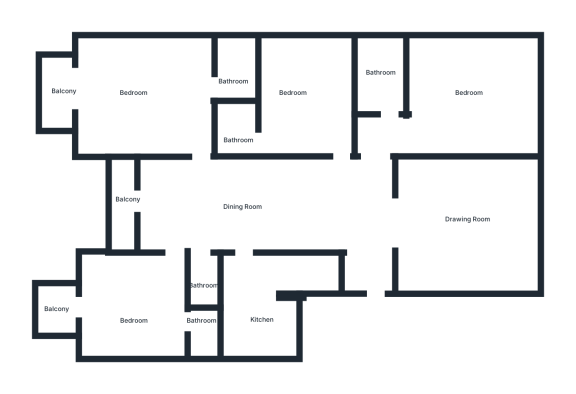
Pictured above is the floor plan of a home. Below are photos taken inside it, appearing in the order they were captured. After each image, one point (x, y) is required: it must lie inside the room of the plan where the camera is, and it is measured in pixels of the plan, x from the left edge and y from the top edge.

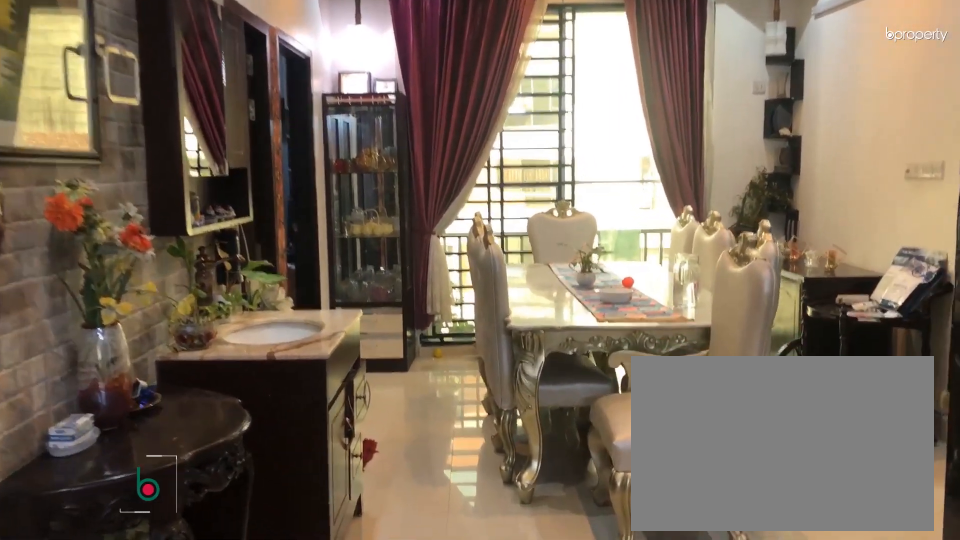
(248, 205)
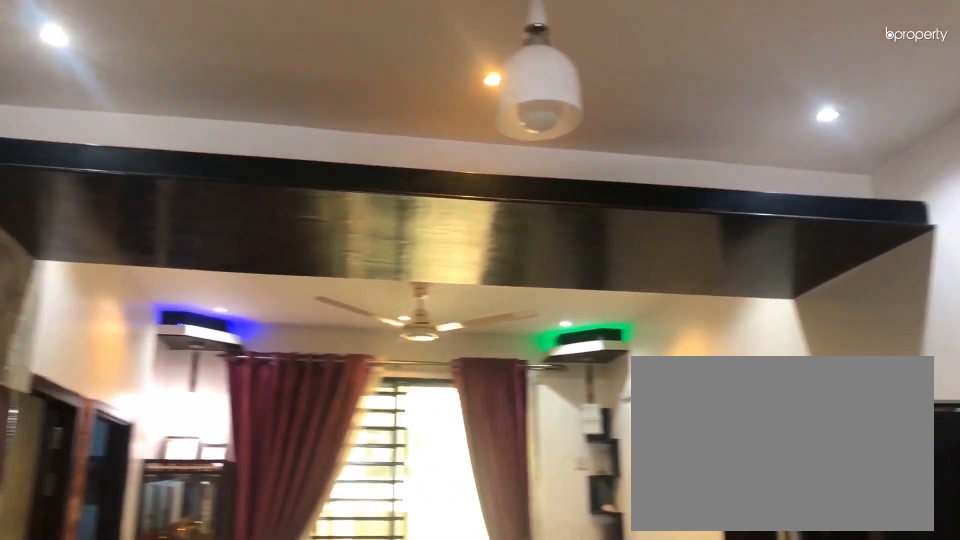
(258, 205)
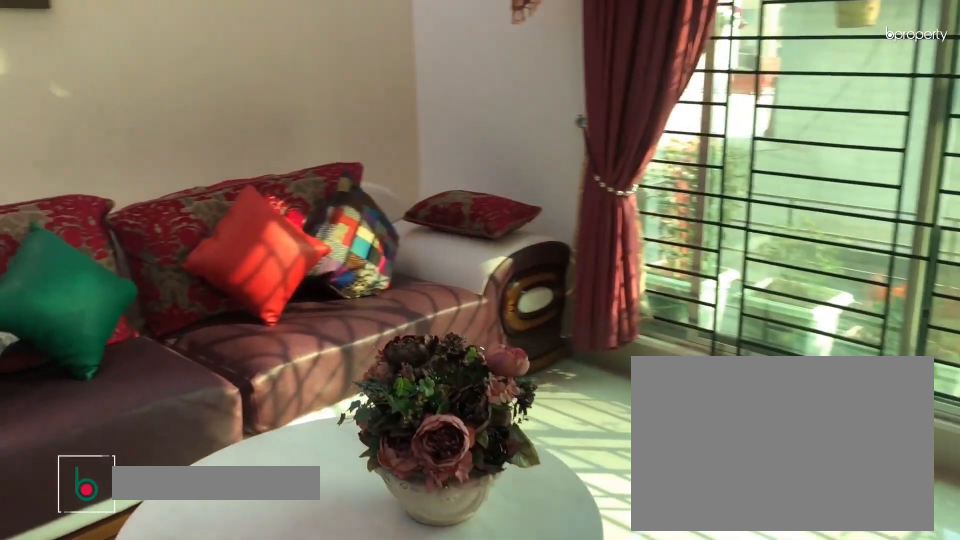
(470, 216)
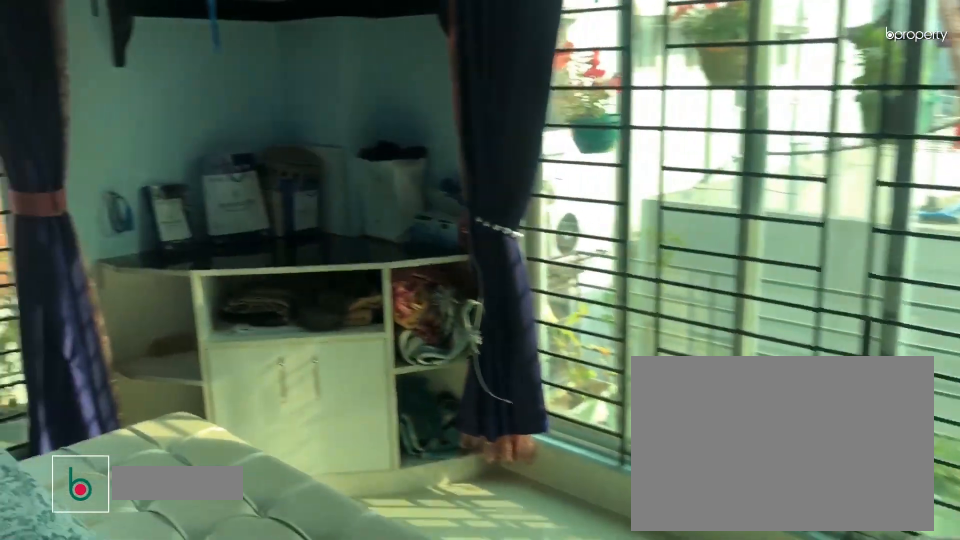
(460, 104)
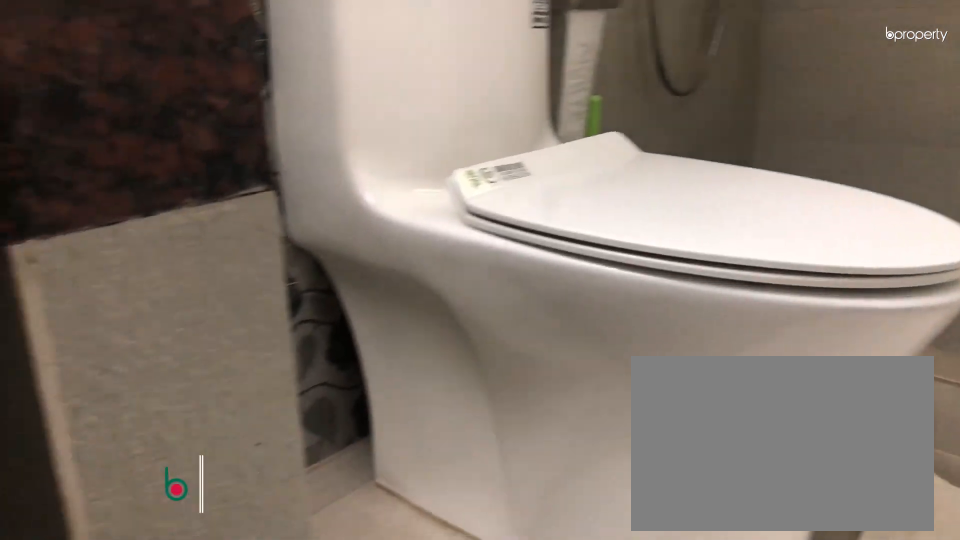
(386, 77)
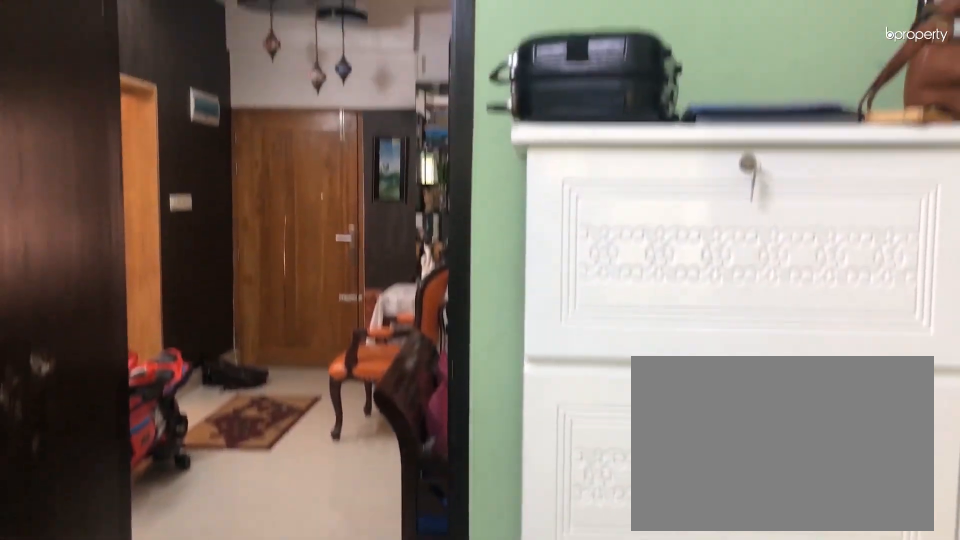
(306, 118)
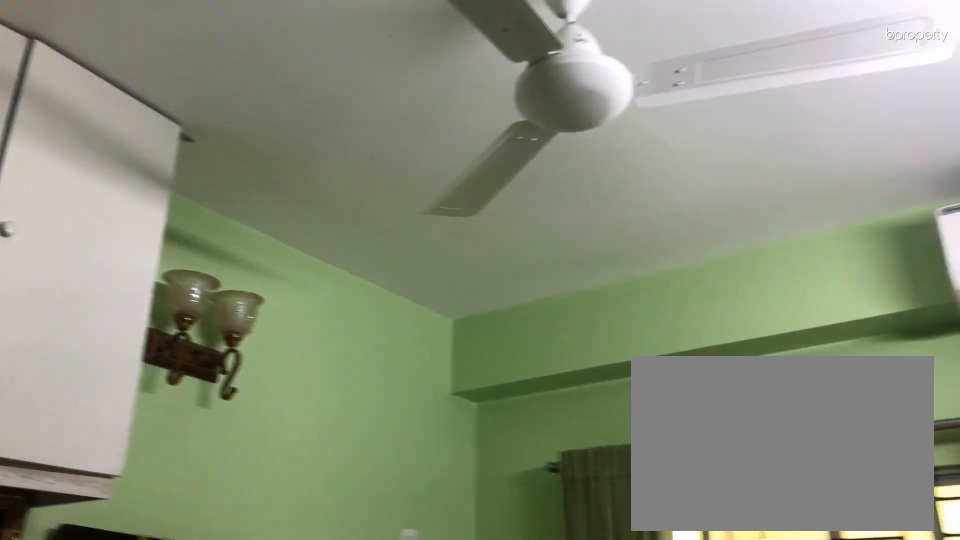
(306, 118)
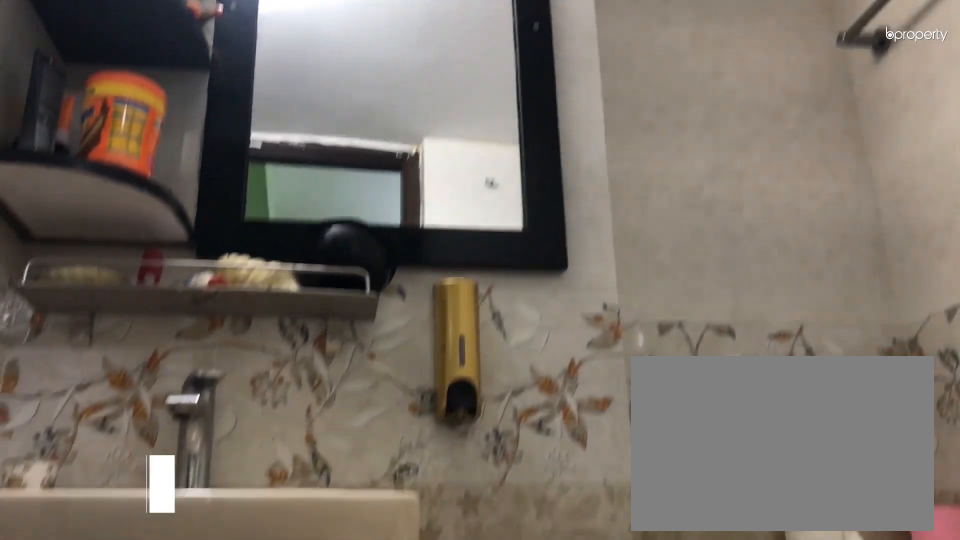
(237, 131)
